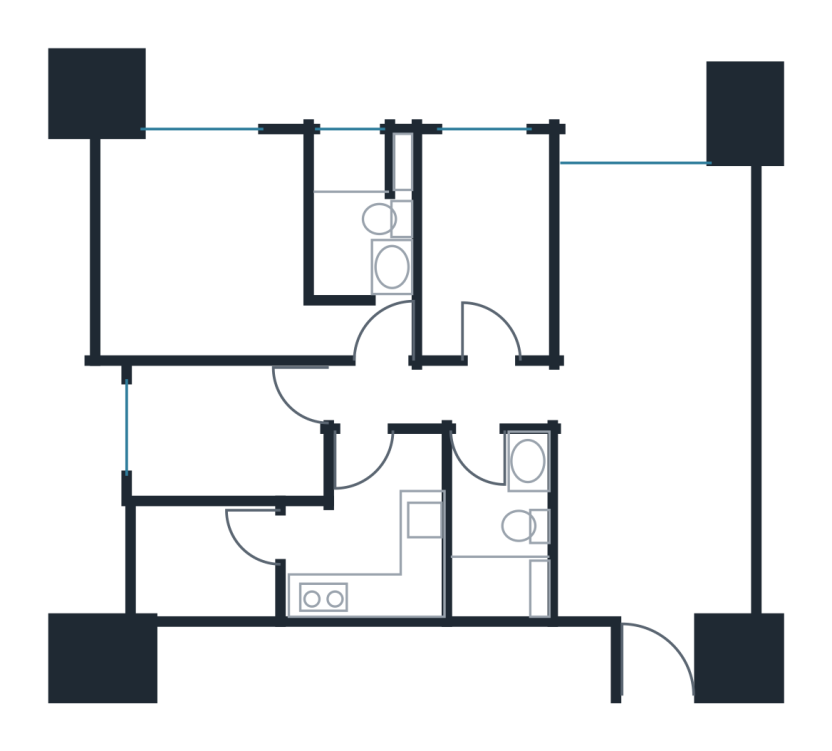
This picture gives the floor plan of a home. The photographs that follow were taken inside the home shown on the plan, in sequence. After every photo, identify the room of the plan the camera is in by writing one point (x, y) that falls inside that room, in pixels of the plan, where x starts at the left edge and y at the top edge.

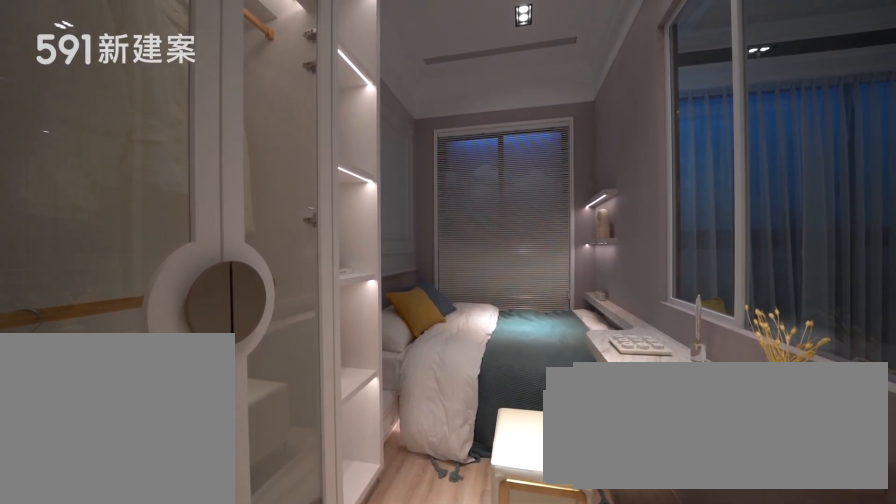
(483, 242)
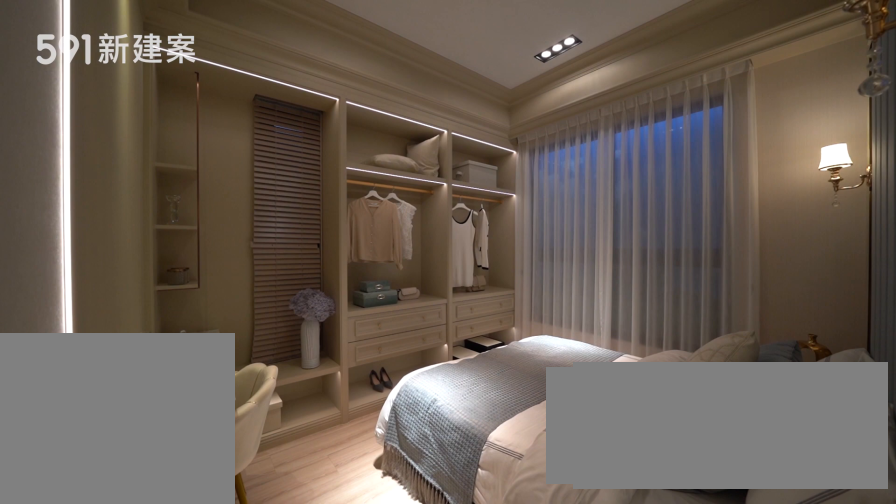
(220, 253)
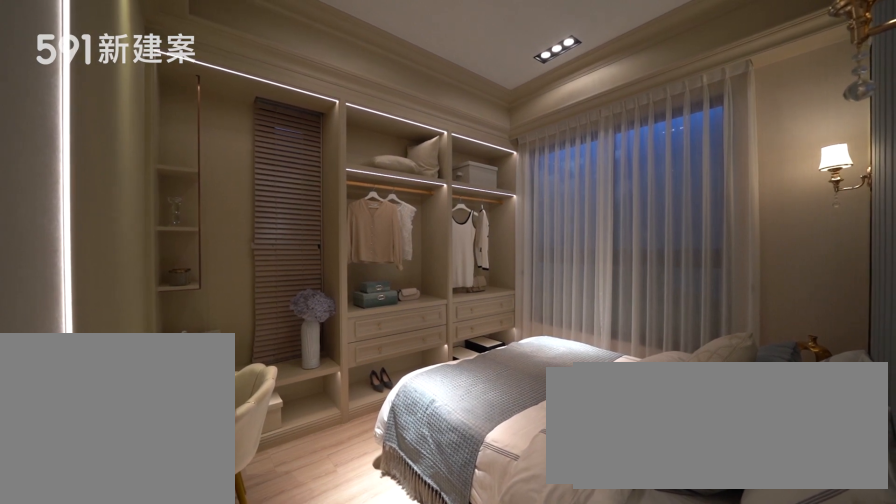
(220, 253)
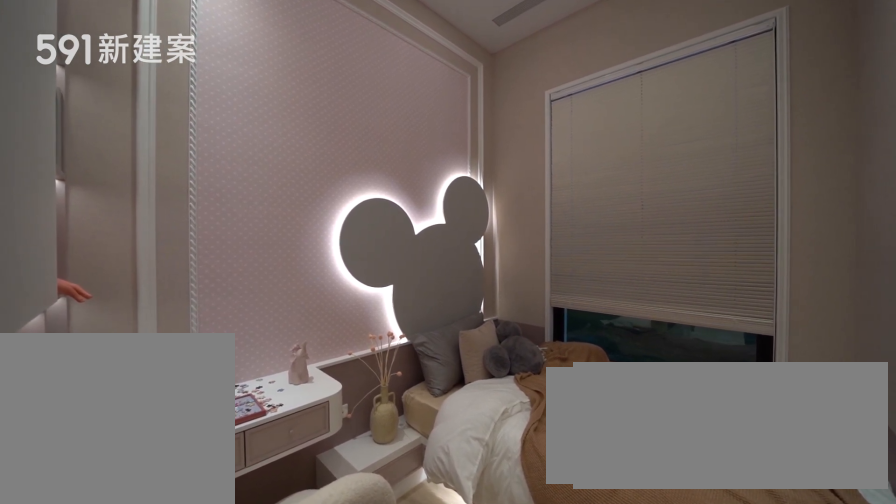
(226, 435)
